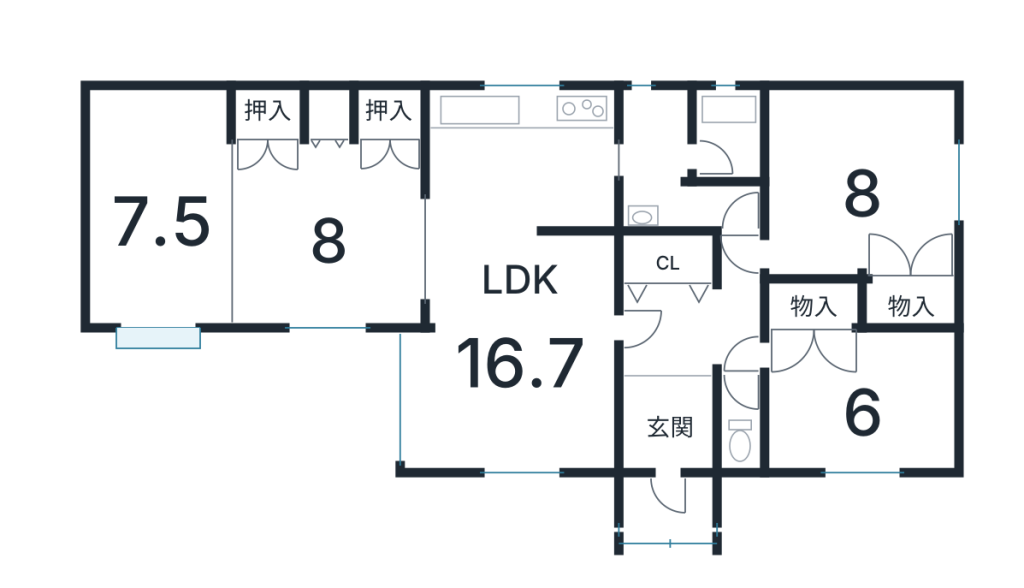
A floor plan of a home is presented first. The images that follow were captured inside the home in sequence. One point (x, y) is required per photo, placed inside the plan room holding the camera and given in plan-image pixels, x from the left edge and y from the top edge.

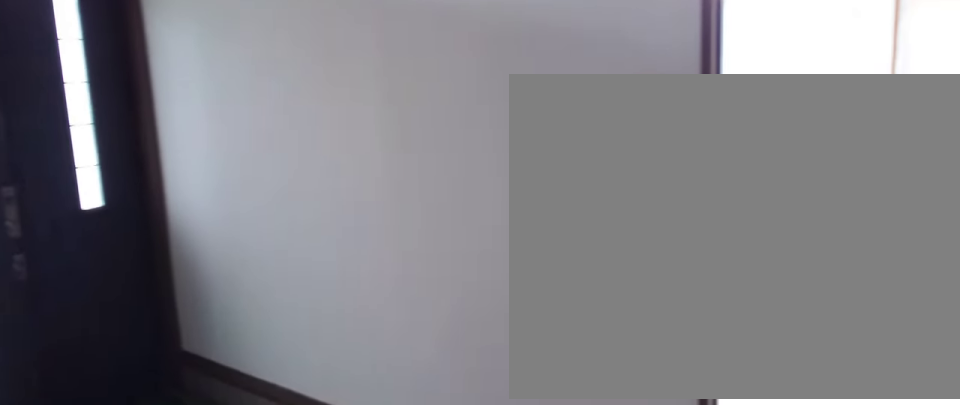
(654, 423)
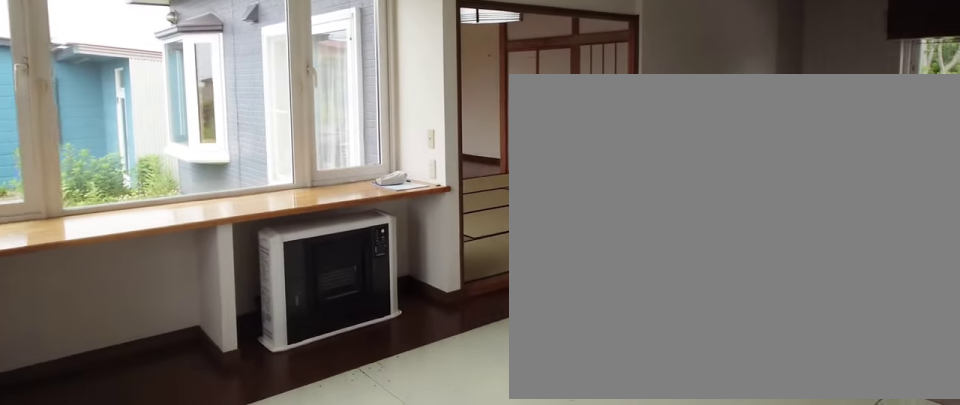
(522, 344)
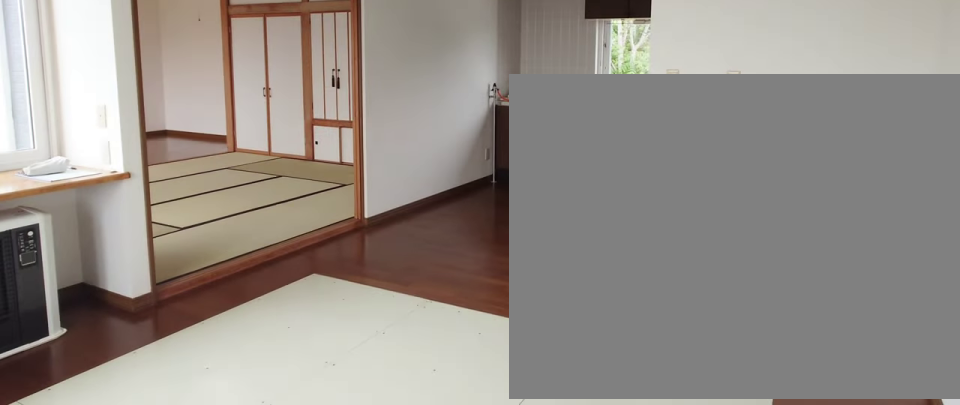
(522, 344)
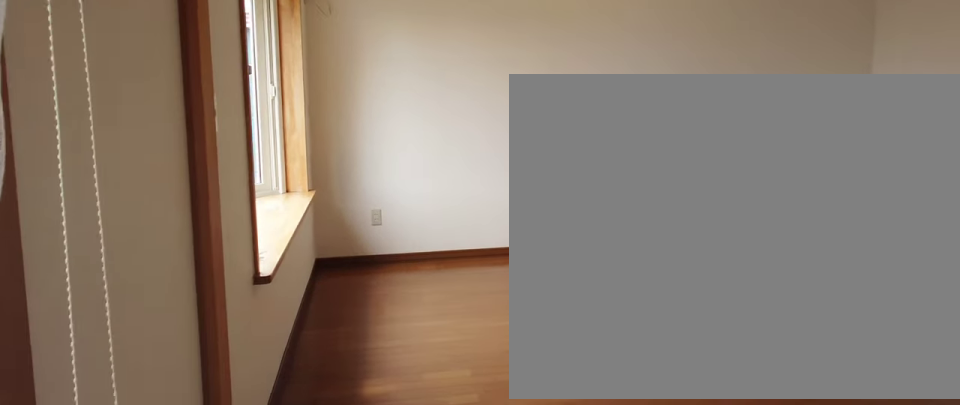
(151, 209)
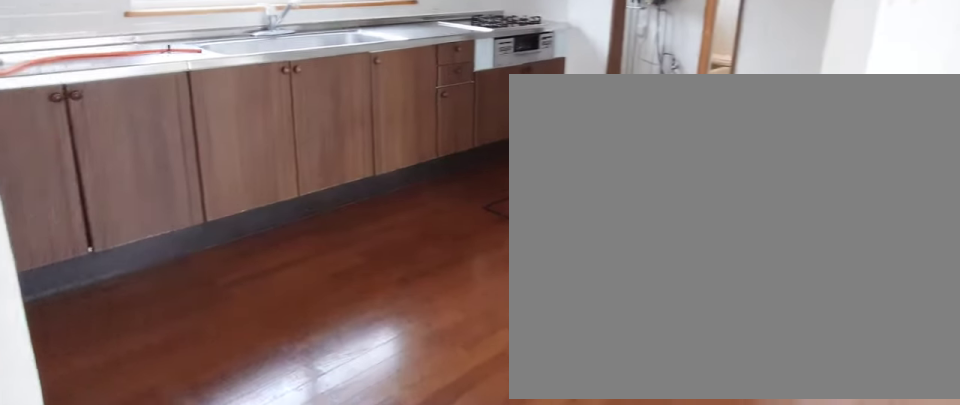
(521, 144)
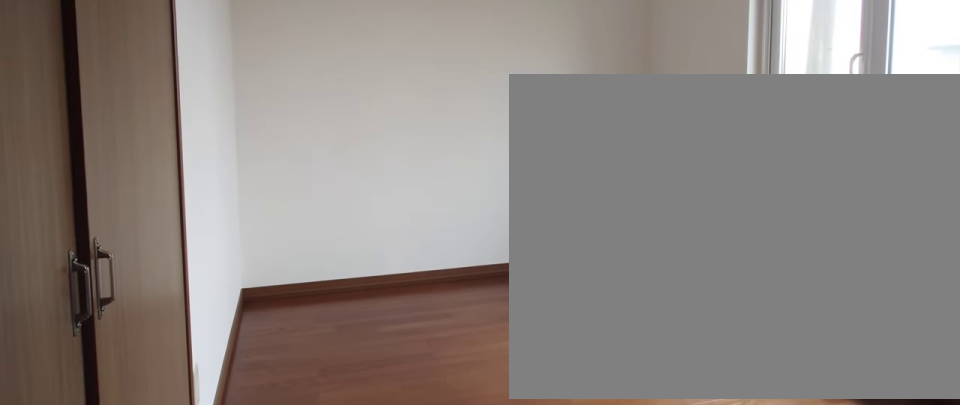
(854, 406)
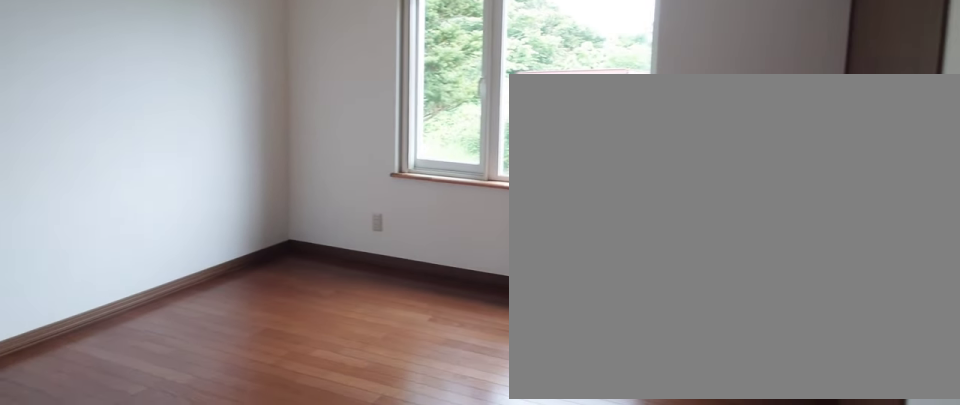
(866, 182)
